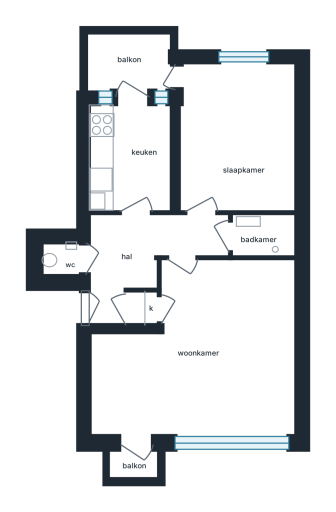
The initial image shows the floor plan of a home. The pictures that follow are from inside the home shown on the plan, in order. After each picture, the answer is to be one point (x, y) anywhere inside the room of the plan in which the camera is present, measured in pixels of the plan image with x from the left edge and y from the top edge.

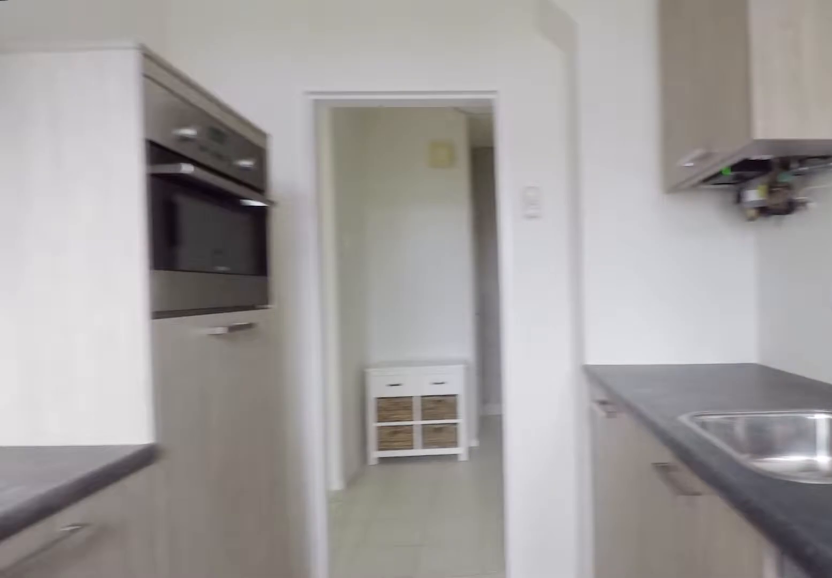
(130, 157)
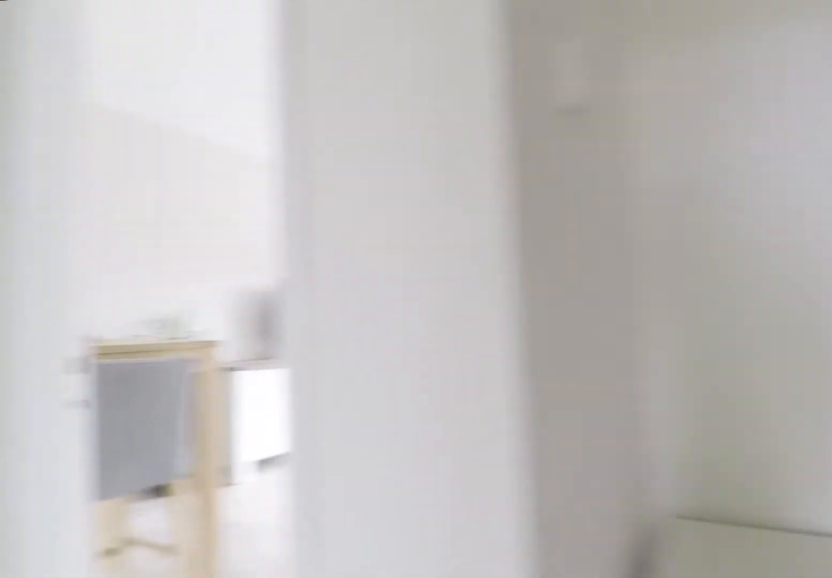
(141, 255)
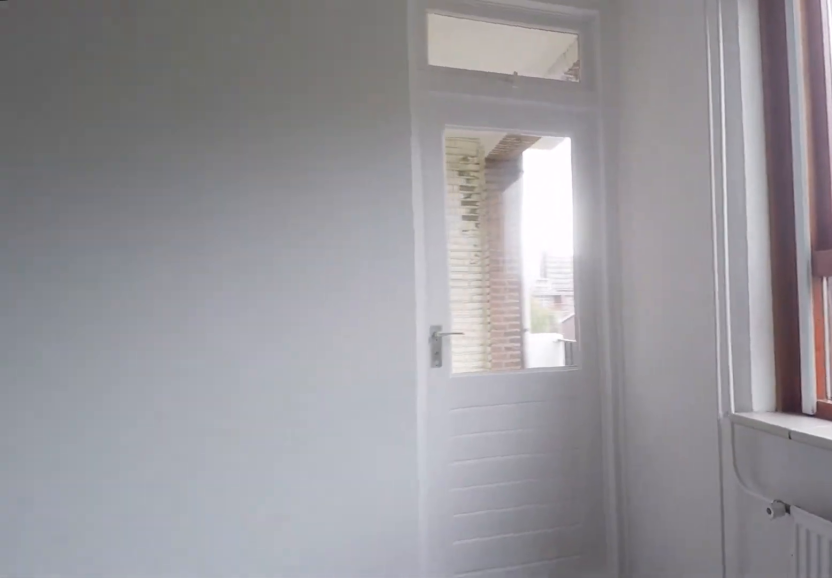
(230, 131)
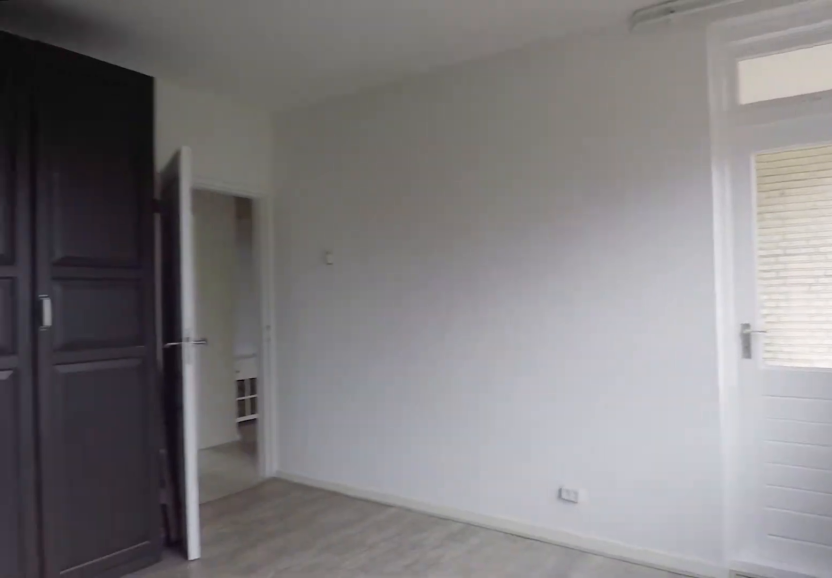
(230, 131)
